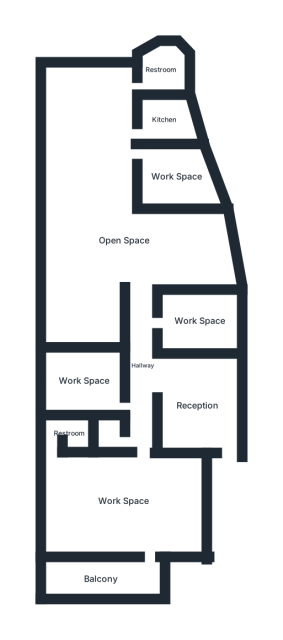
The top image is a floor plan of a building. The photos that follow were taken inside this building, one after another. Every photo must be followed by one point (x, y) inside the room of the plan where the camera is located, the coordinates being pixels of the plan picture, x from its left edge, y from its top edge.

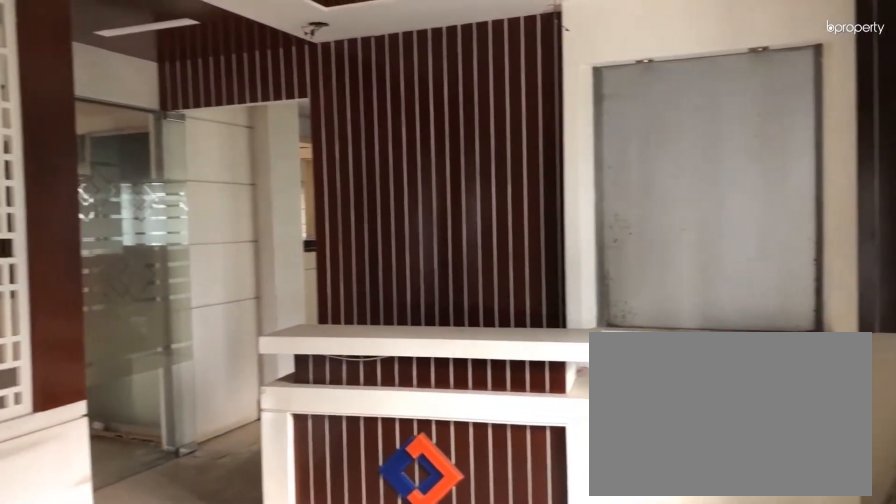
(198, 405)
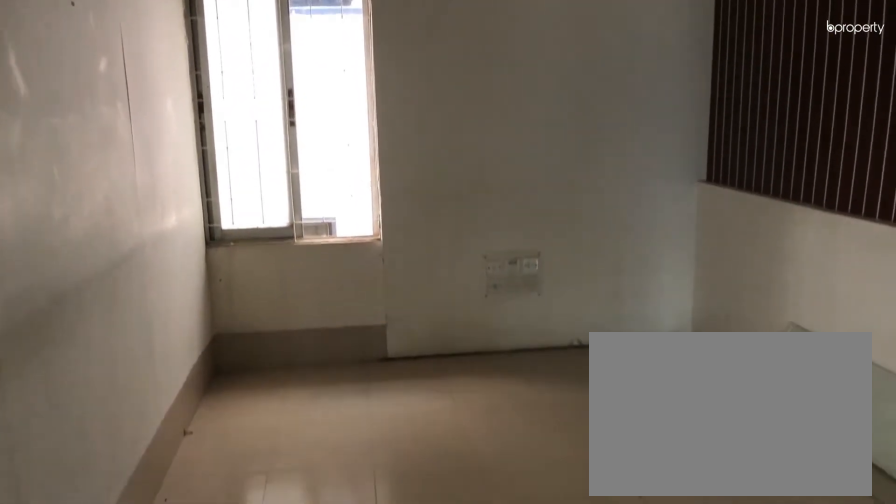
(85, 383)
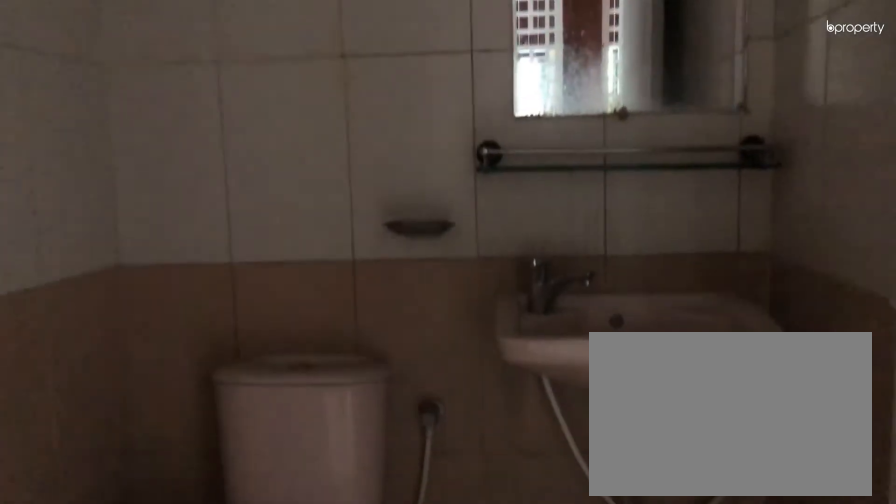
(110, 436)
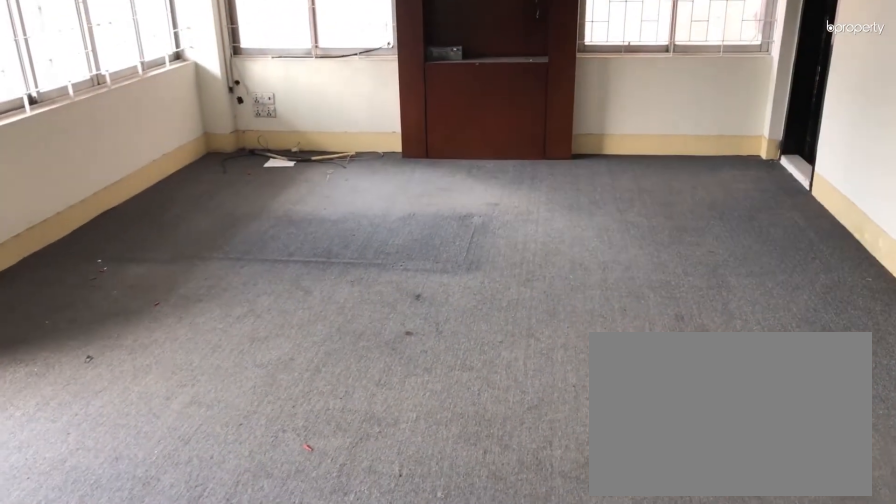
(123, 502)
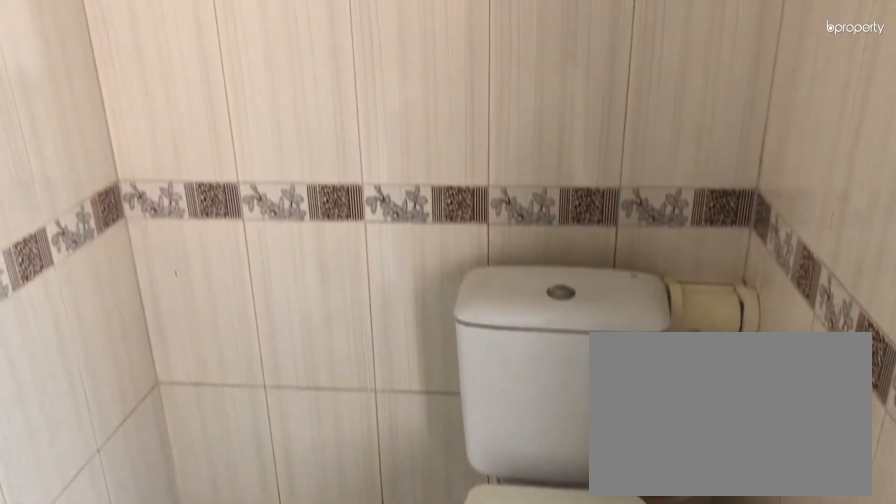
(66, 436)
